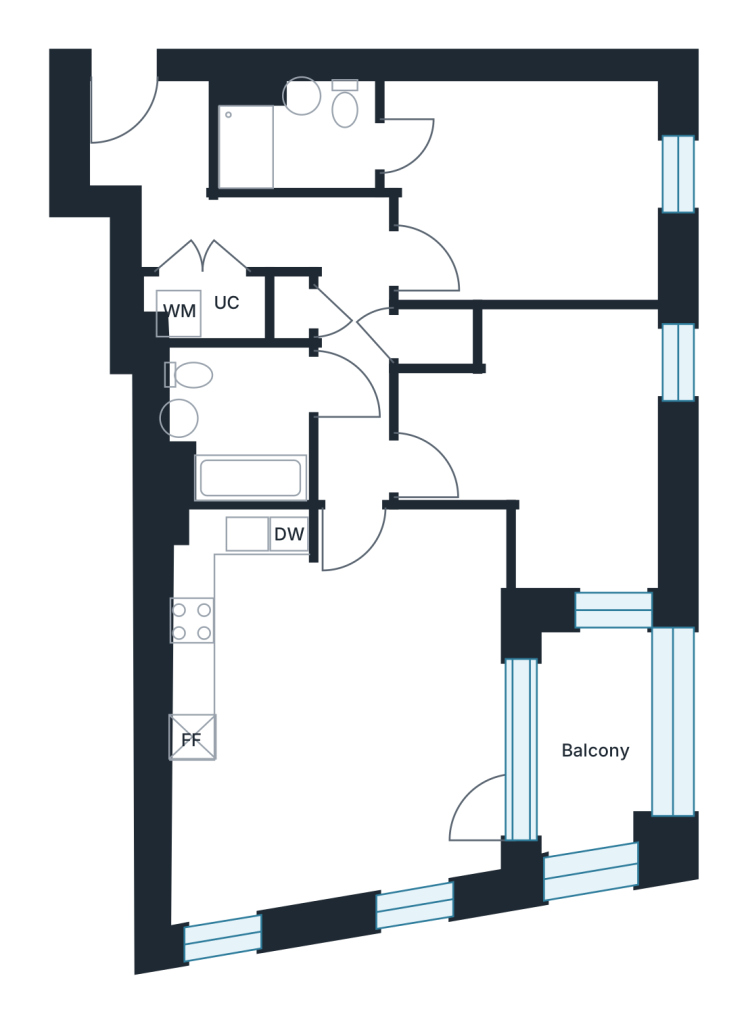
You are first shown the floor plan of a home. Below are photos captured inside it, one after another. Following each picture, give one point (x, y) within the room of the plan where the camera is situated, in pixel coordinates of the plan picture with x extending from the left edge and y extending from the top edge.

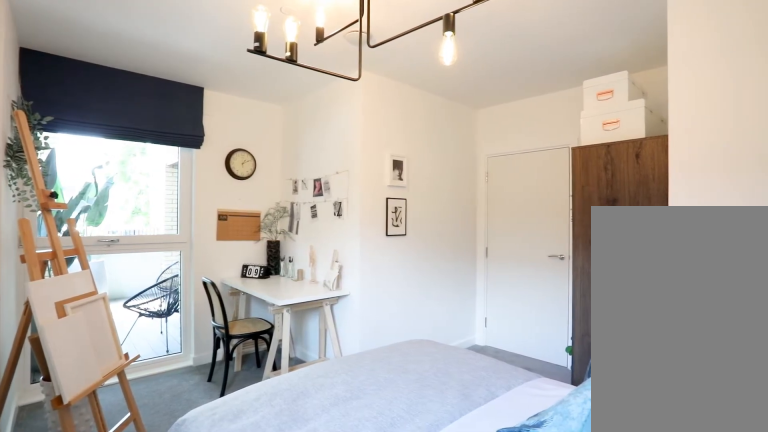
(550, 444)
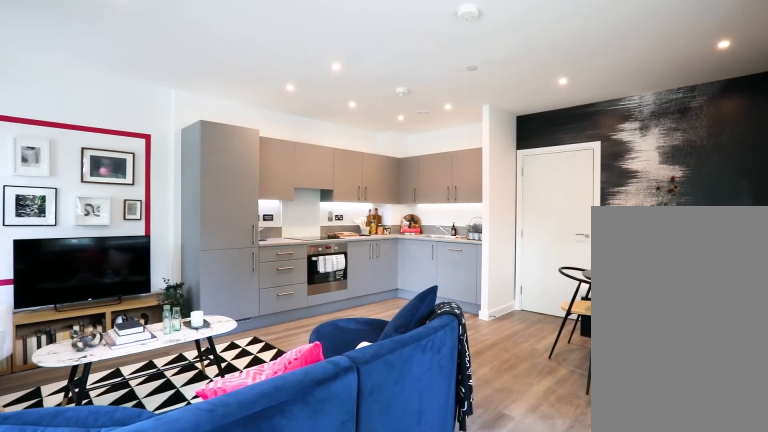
(332, 710)
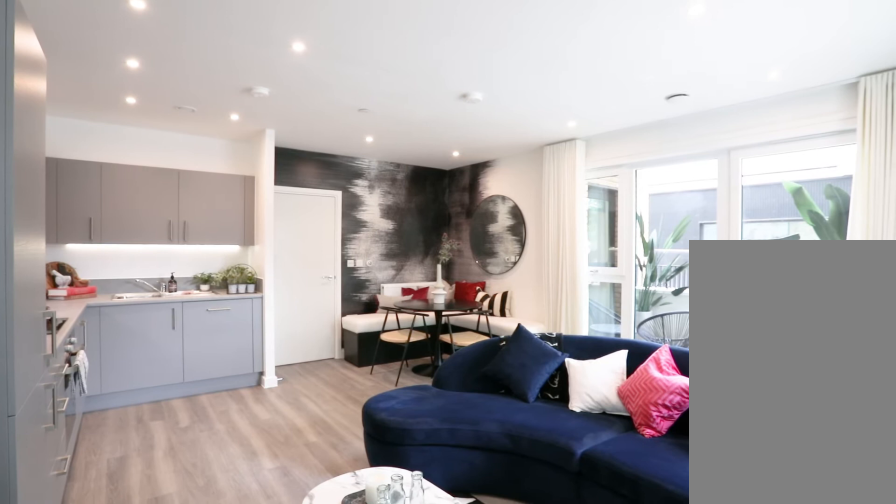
(332, 709)
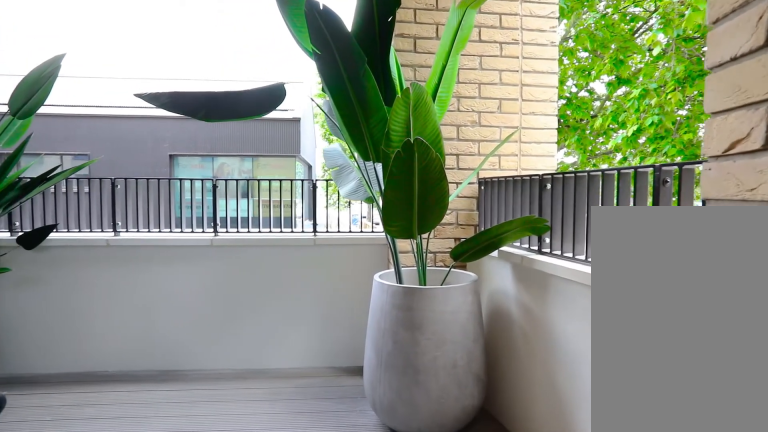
(594, 737)
